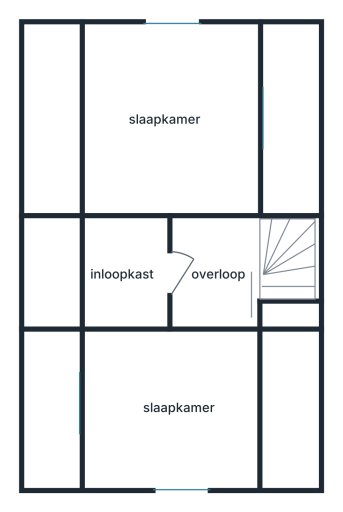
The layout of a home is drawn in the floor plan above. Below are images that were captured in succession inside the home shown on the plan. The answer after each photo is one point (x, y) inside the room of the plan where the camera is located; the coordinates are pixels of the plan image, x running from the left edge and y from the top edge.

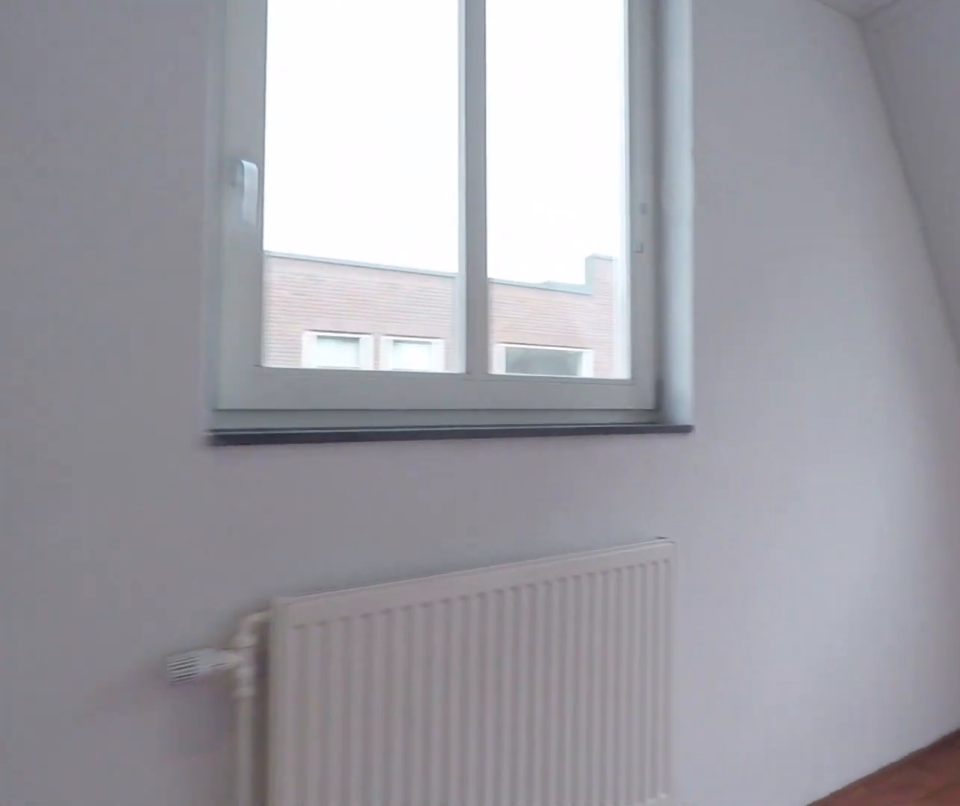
(182, 487)
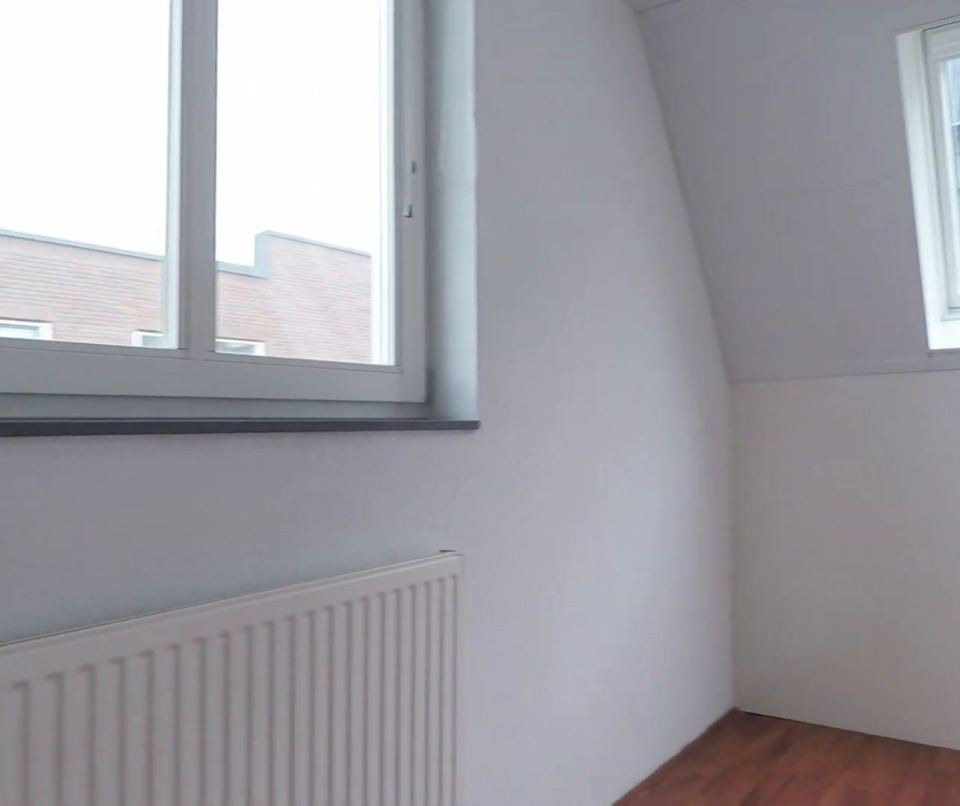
(182, 487)
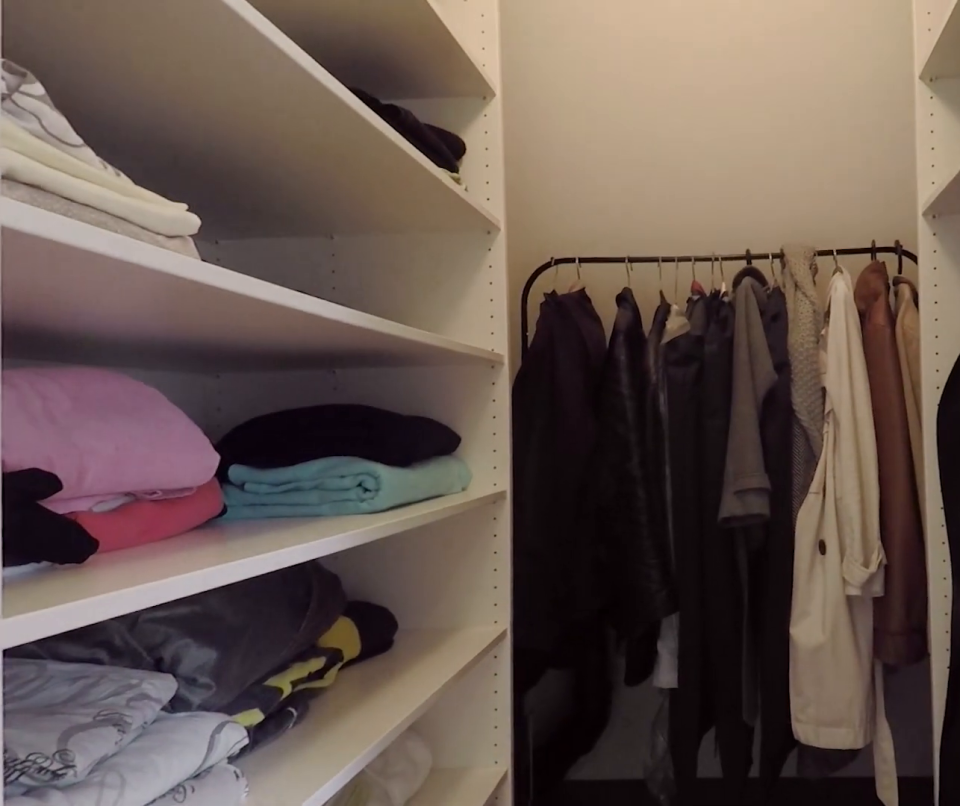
(151, 257)
